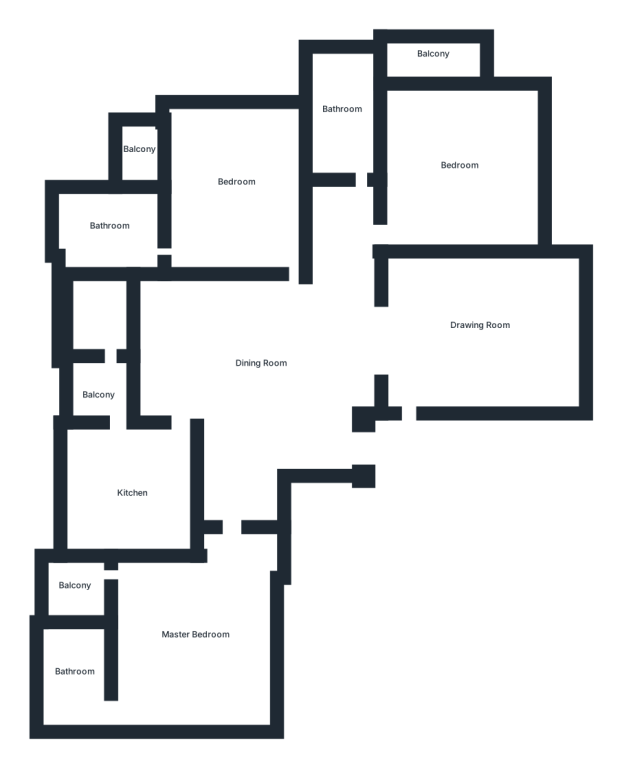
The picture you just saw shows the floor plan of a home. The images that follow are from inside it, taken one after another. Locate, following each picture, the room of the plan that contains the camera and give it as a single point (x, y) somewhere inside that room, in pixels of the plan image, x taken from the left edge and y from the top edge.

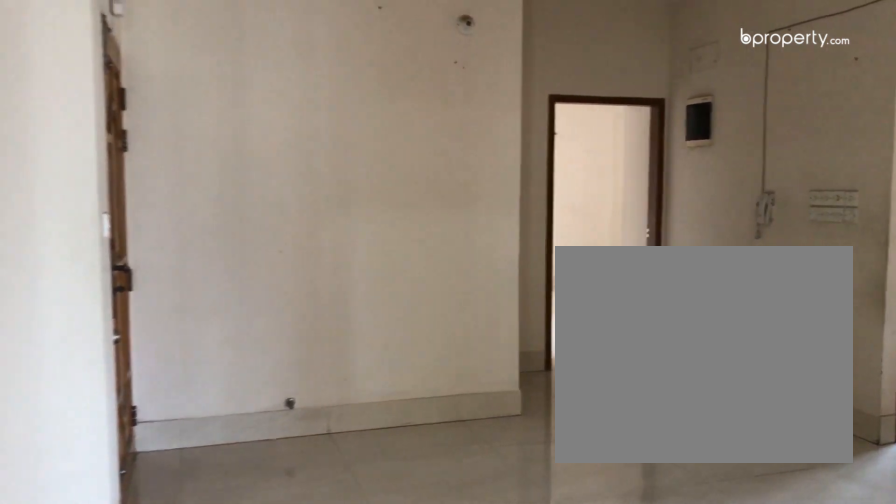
(267, 364)
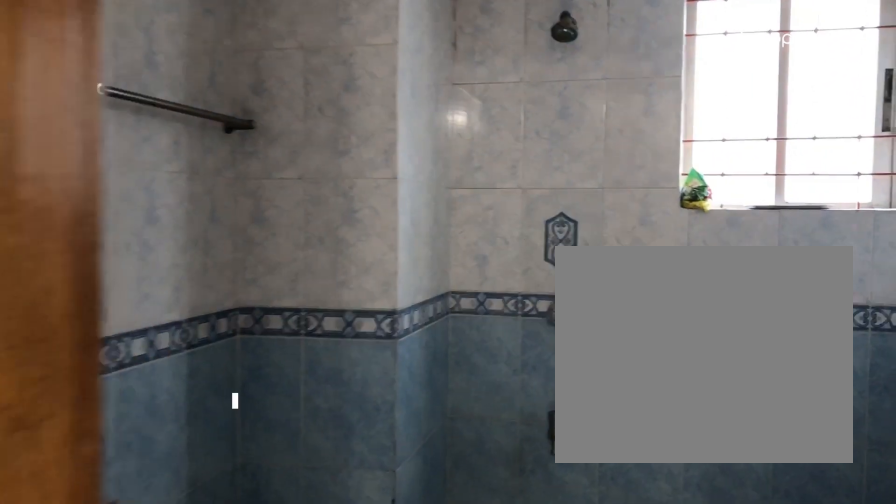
(109, 233)
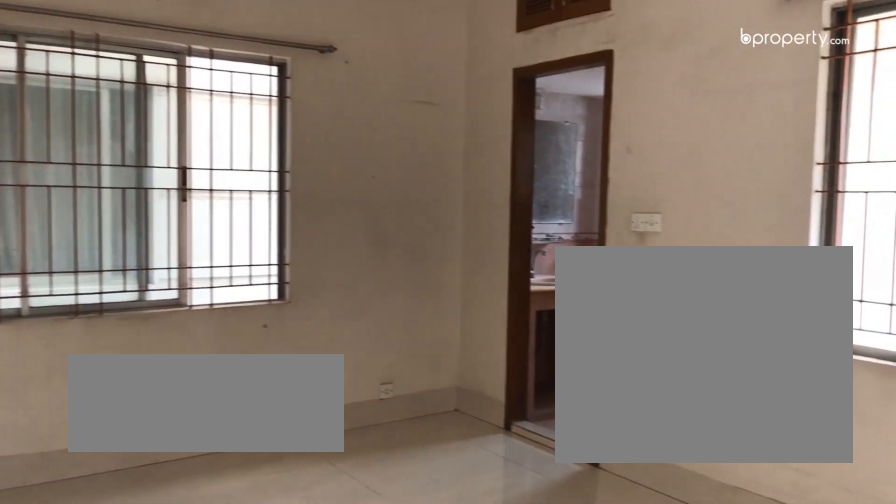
(195, 633)
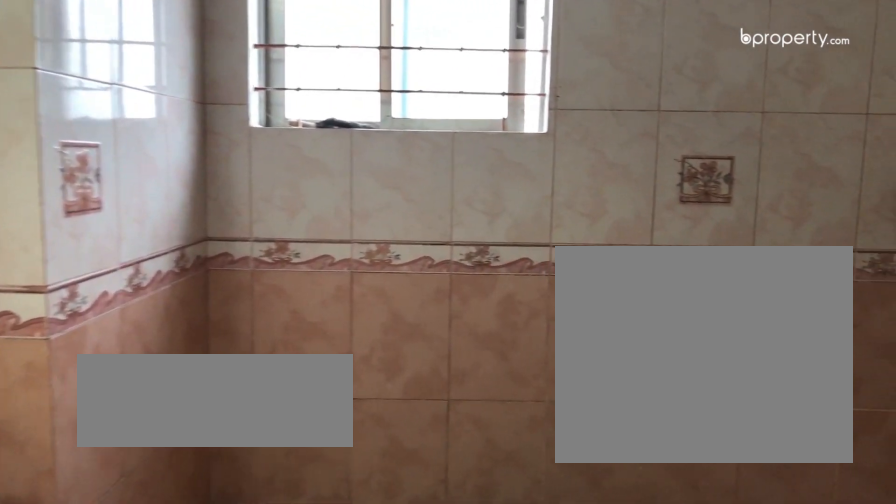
(77, 682)
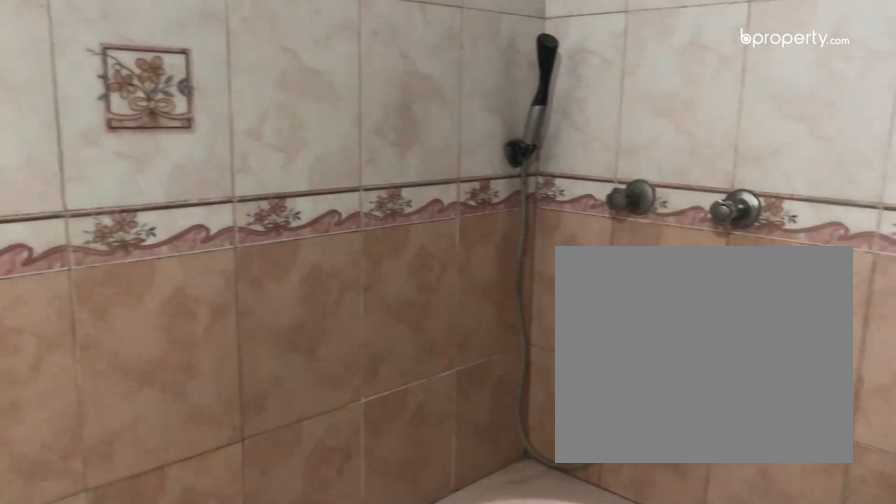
(77, 682)
